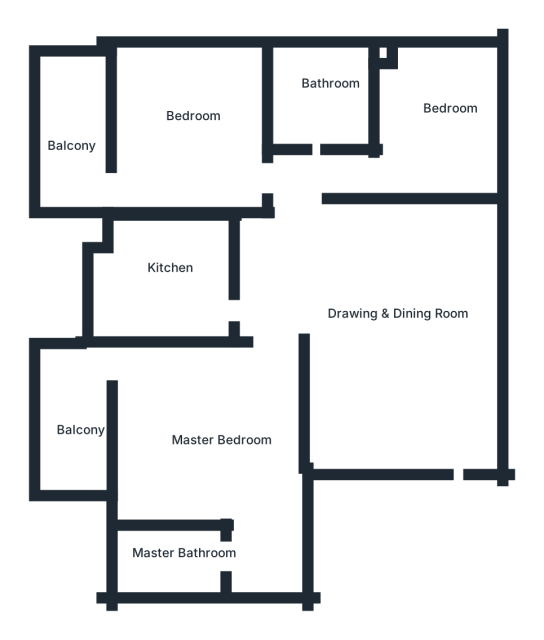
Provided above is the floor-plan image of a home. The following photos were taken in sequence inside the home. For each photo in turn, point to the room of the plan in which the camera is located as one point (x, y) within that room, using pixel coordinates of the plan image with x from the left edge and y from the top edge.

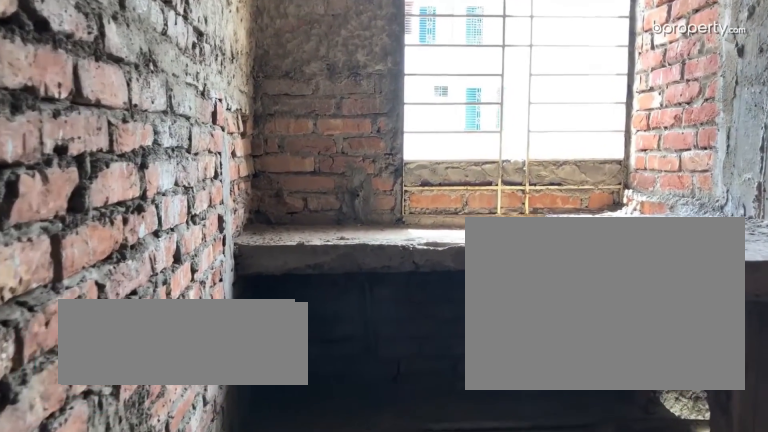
(166, 281)
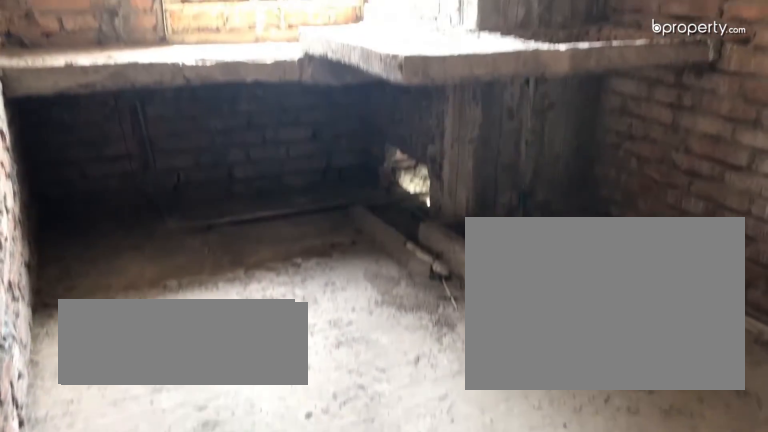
(176, 287)
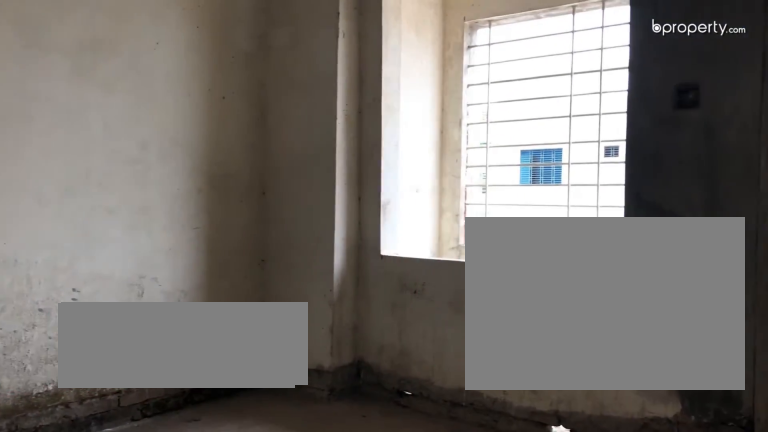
(230, 432)
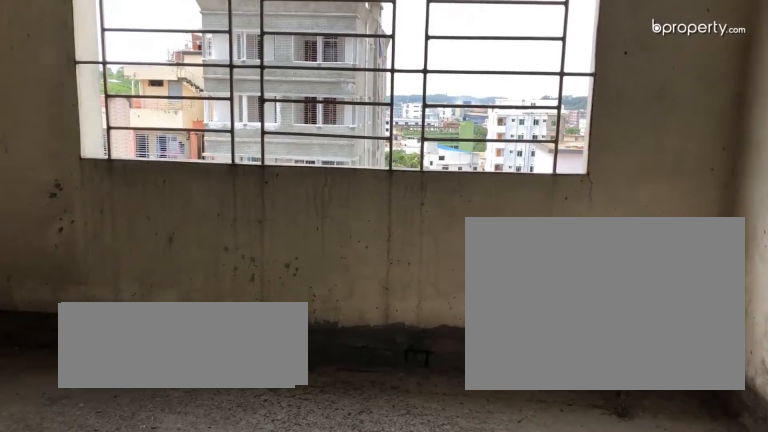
(194, 145)
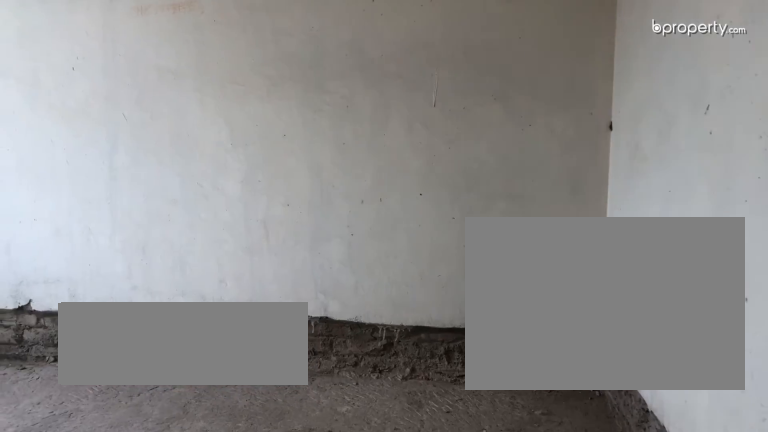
(442, 128)
